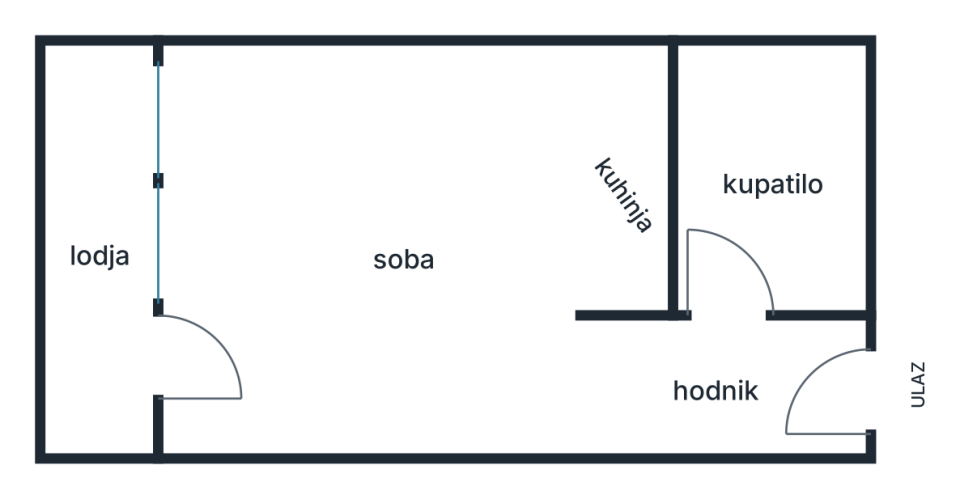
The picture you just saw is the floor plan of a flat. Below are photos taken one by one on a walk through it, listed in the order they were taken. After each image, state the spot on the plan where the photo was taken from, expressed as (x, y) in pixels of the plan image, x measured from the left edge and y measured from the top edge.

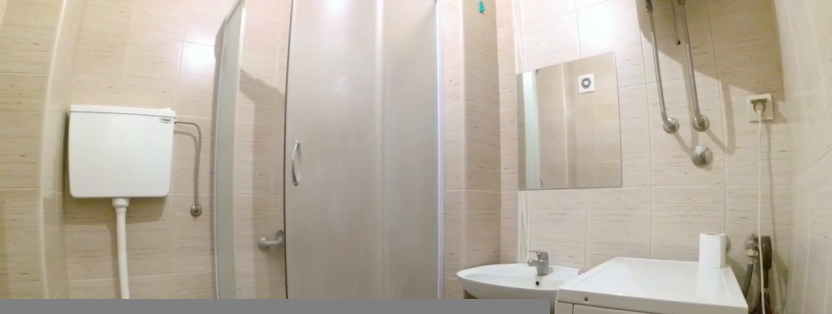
(736, 329)
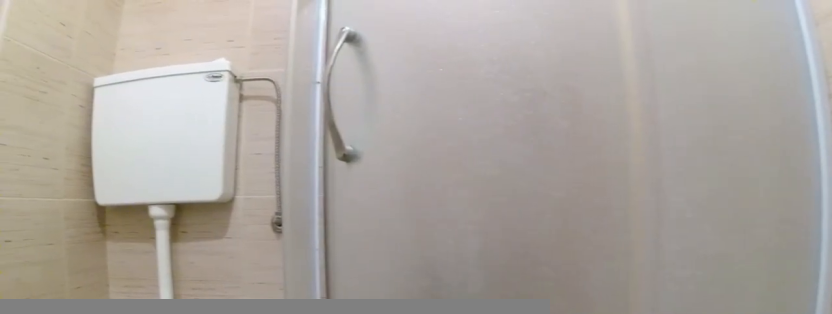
(803, 193)
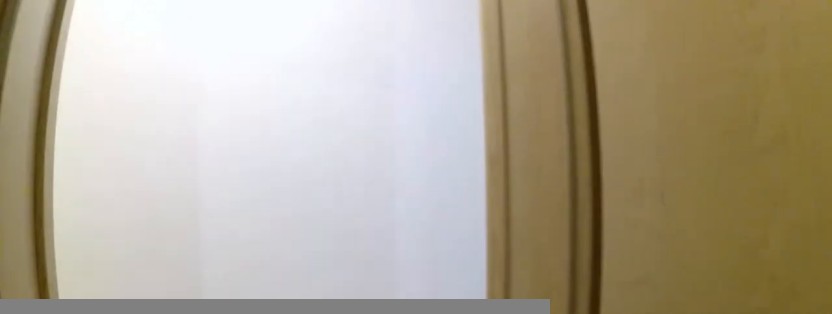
(771, 207)
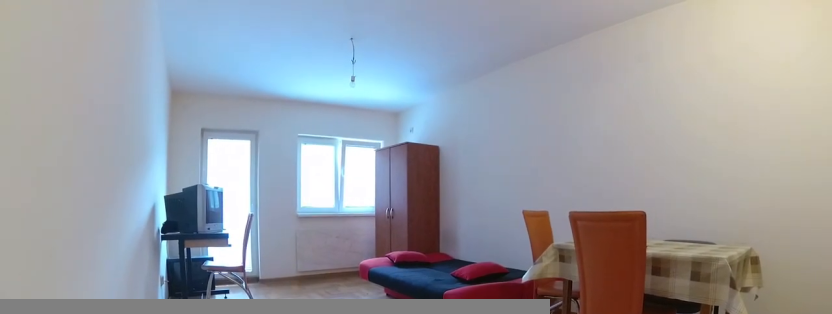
(599, 371)
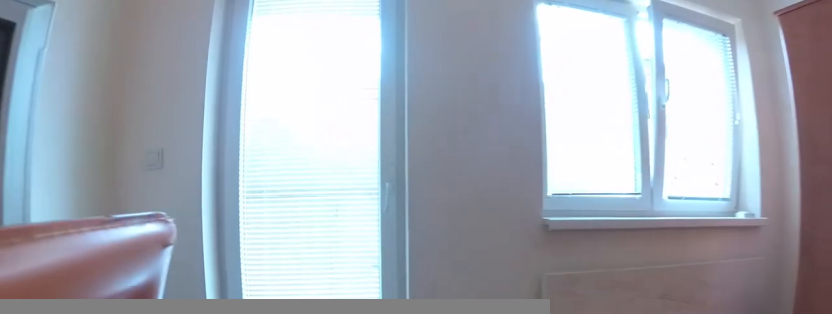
(290, 376)
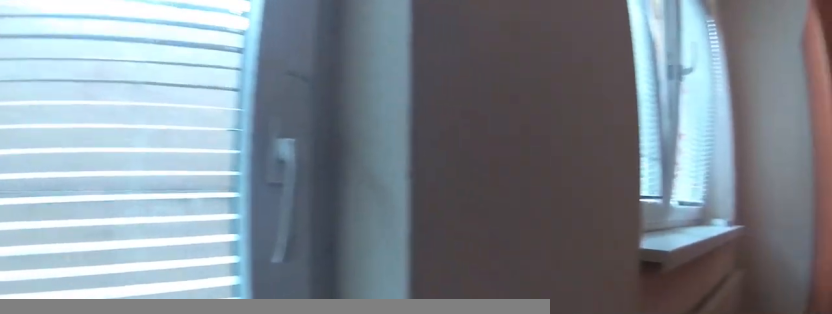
(210, 353)
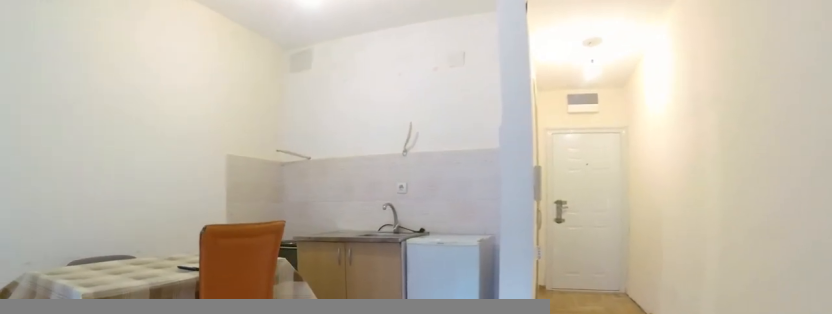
(356, 308)
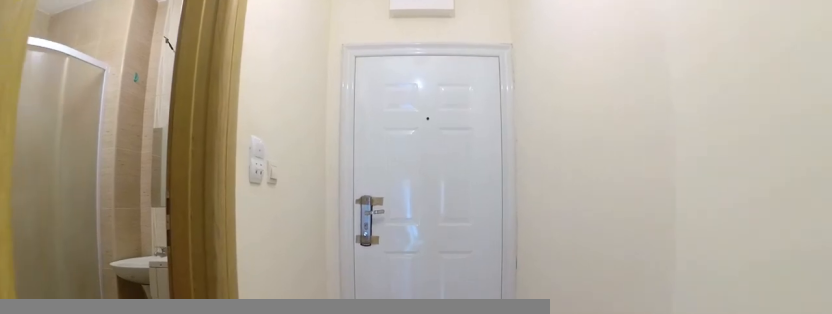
(674, 375)
